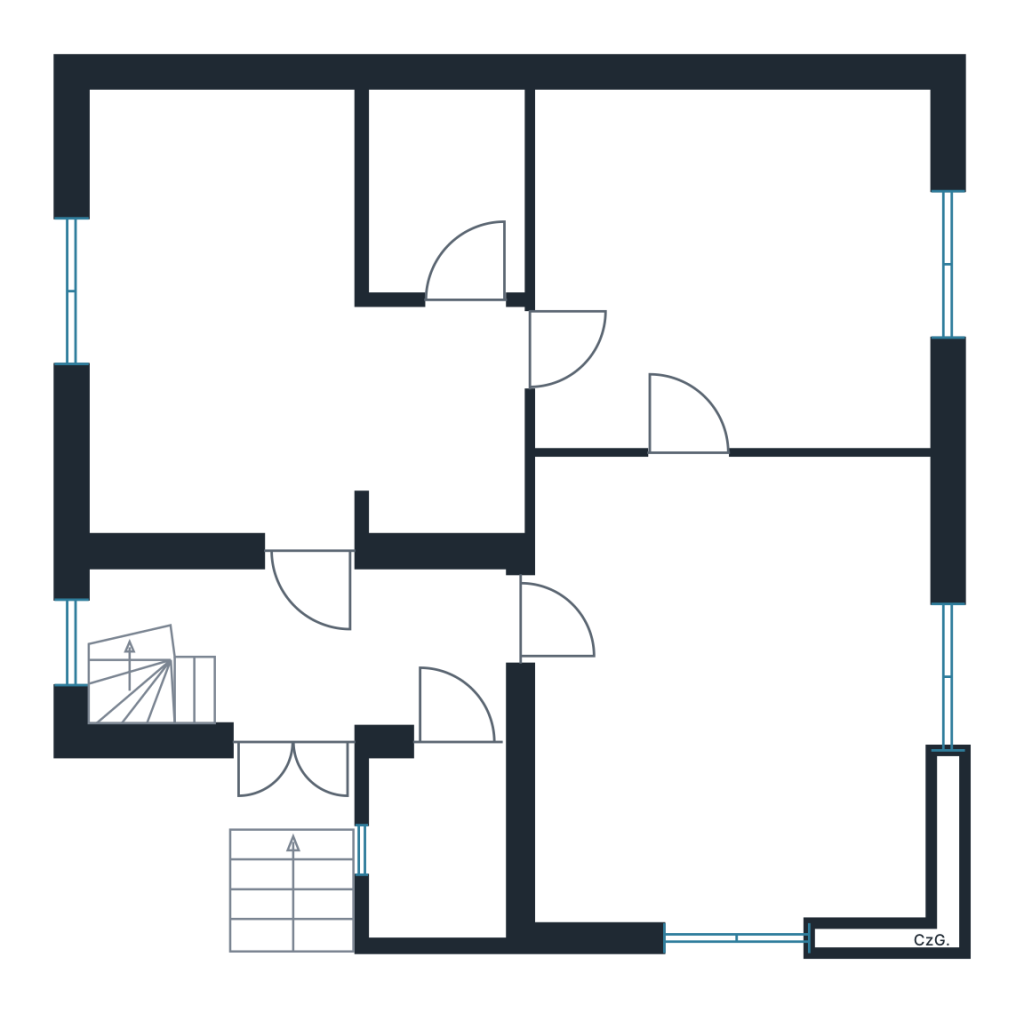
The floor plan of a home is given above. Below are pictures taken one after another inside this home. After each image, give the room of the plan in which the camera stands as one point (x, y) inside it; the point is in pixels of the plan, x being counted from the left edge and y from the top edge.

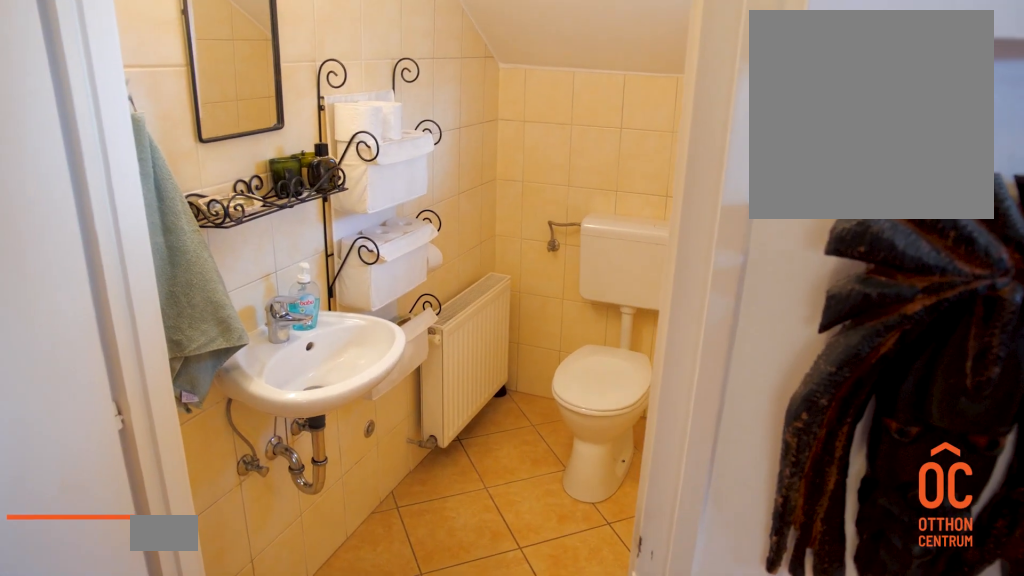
(442, 862)
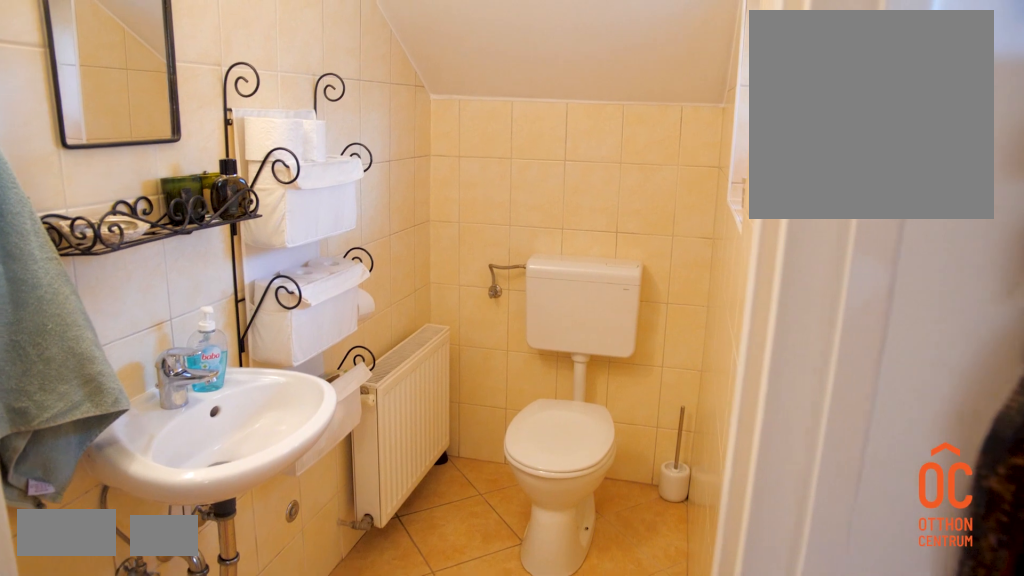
(441, 862)
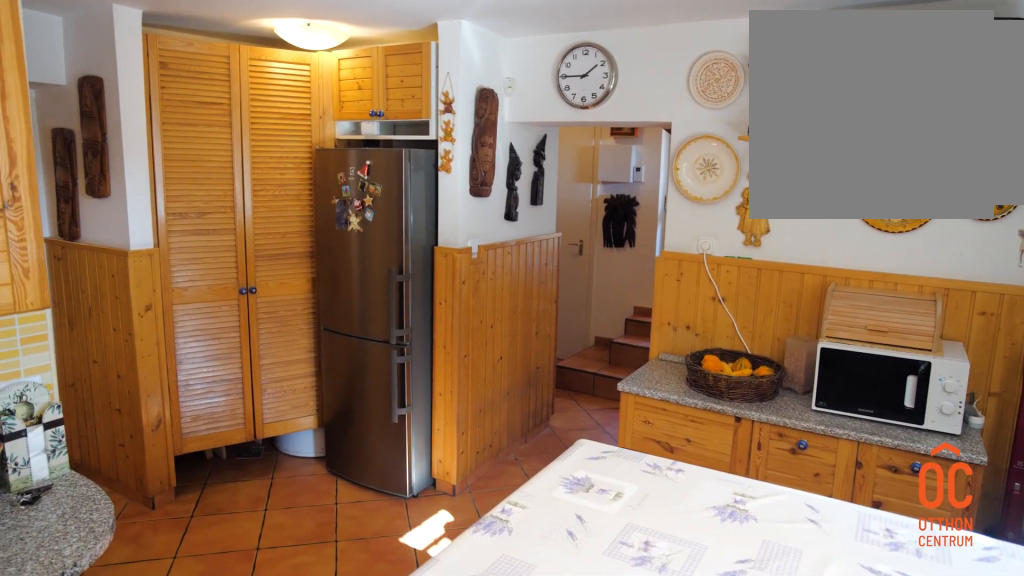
(220, 326)
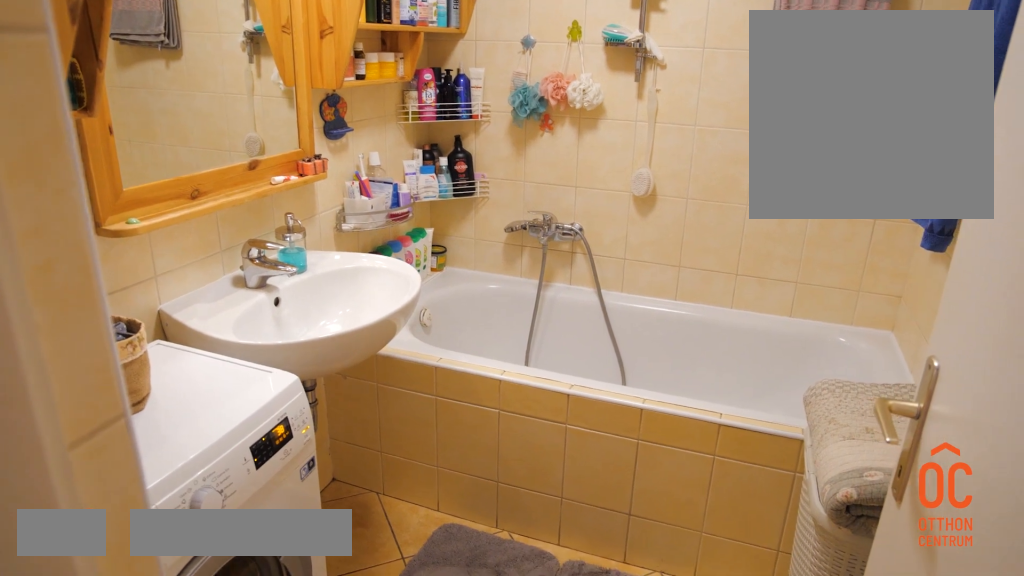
(438, 202)
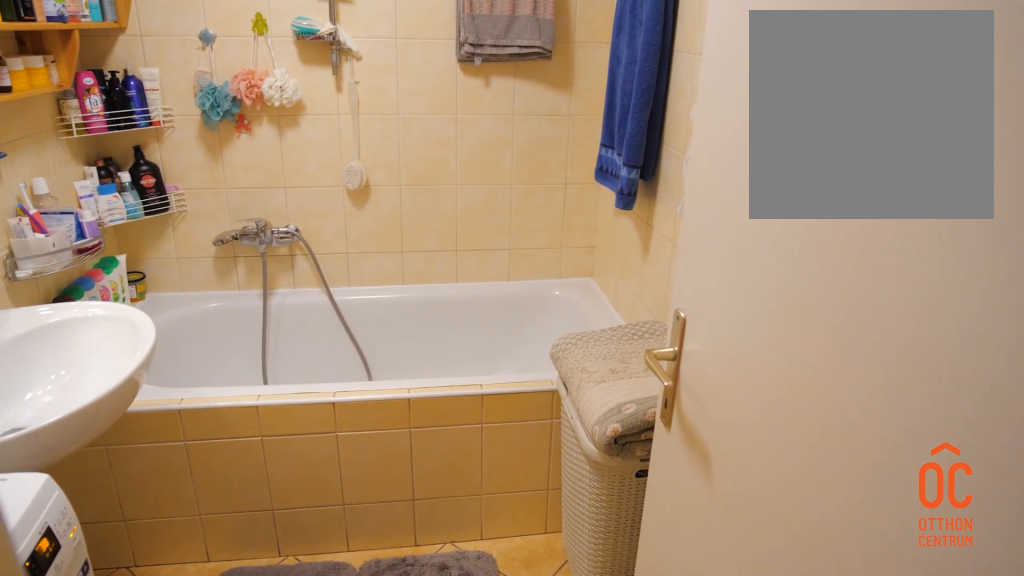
(438, 203)
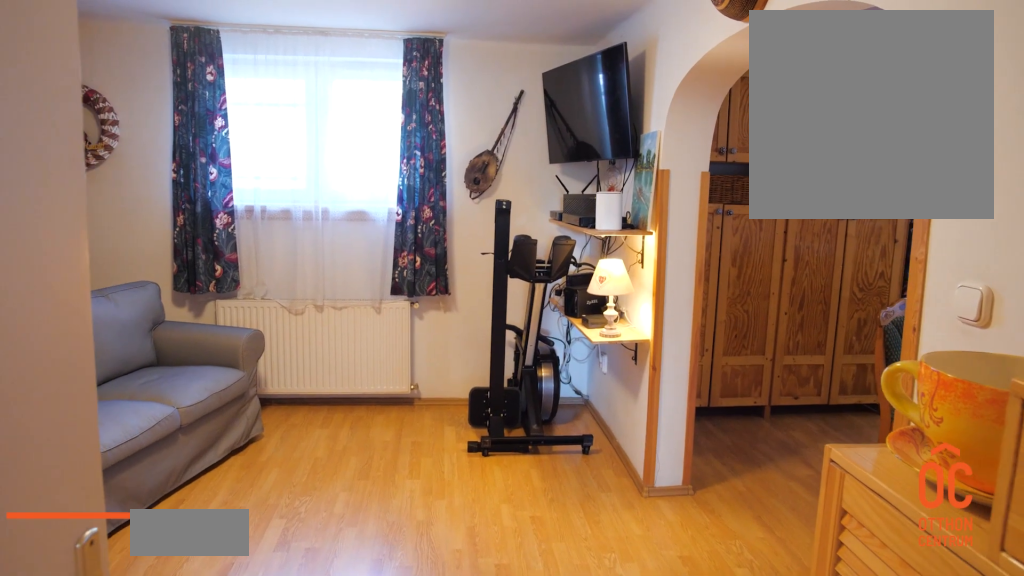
(753, 276)
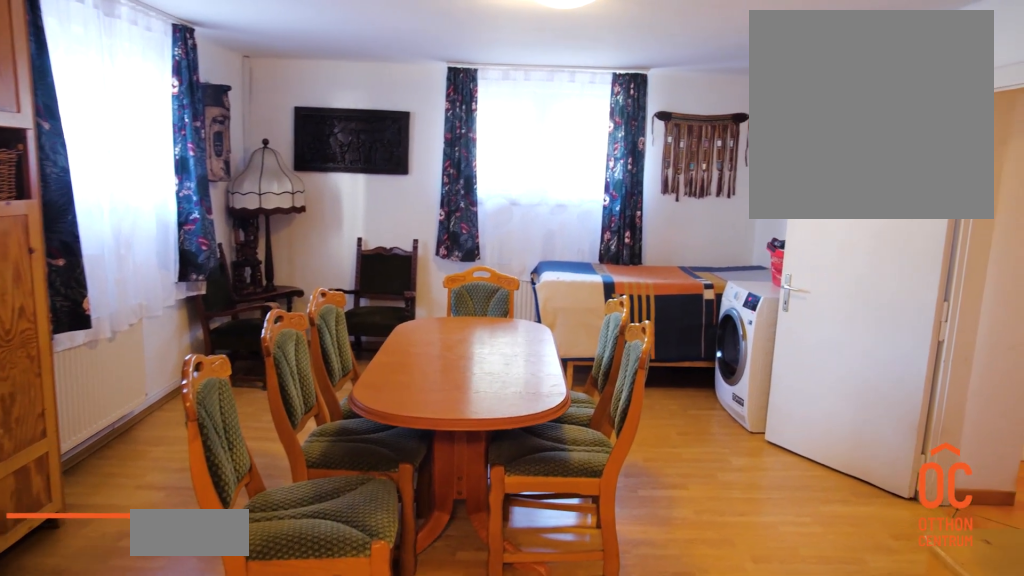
(752, 685)
